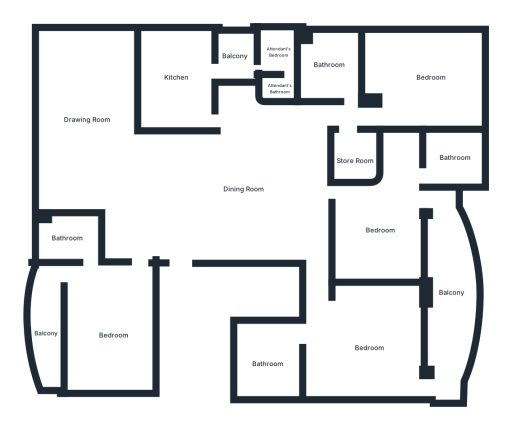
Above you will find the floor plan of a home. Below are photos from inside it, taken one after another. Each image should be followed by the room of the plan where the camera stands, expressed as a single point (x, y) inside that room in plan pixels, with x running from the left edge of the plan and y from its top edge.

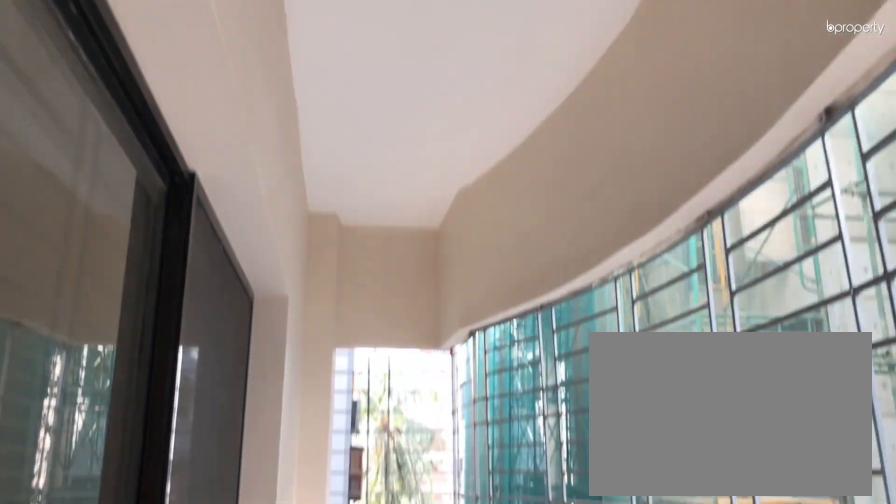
(48, 333)
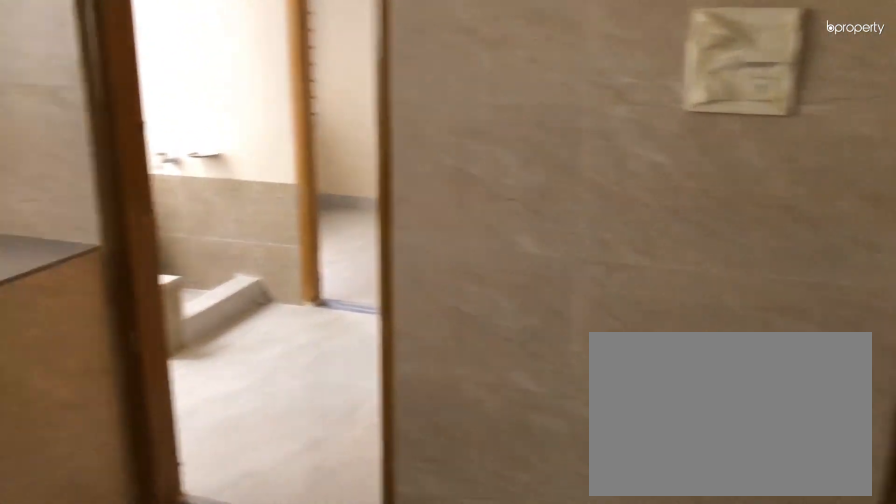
(176, 75)
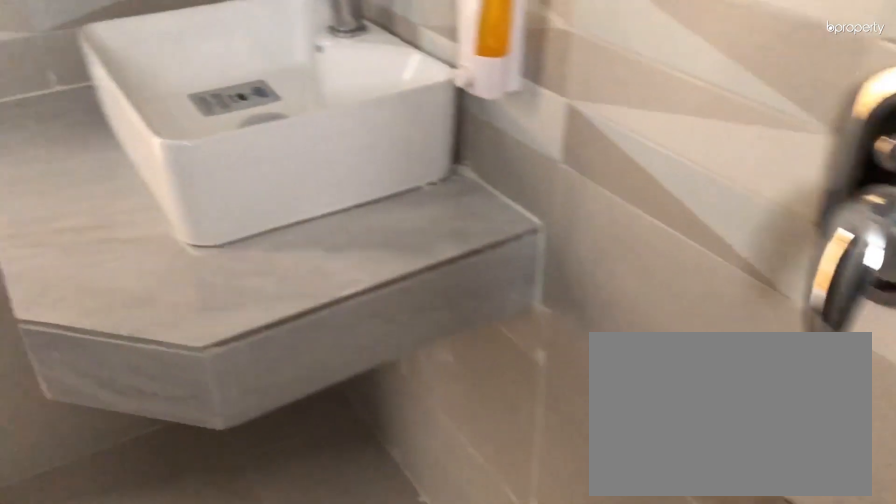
(331, 69)
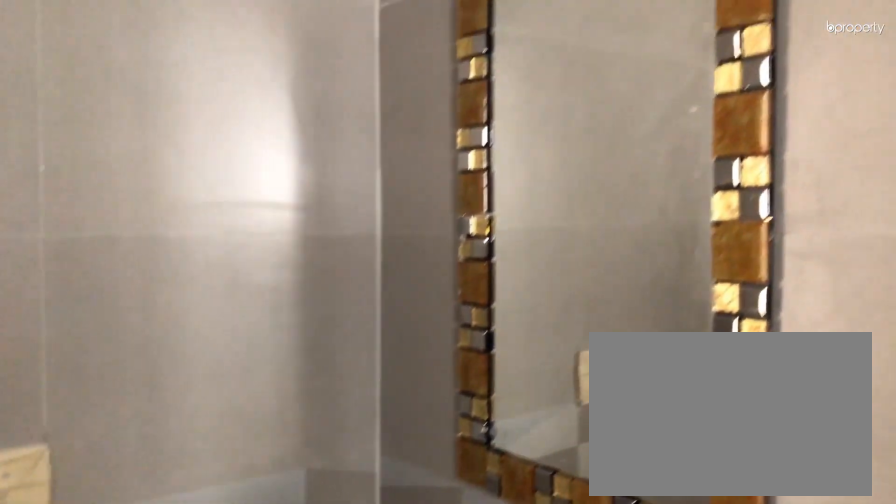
(331, 69)
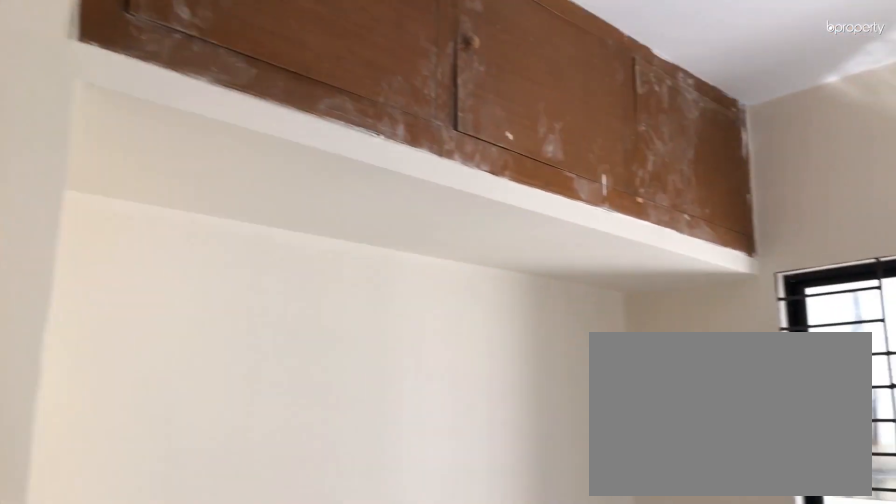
(423, 81)
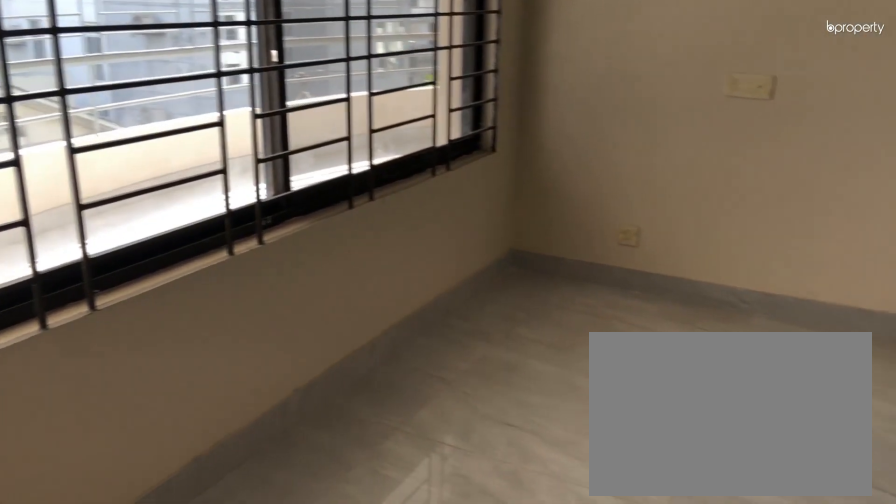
(377, 231)
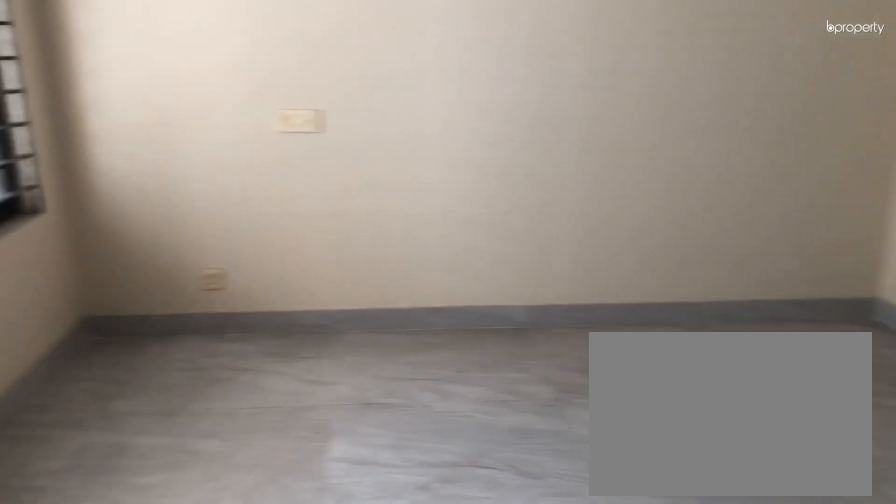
(377, 231)
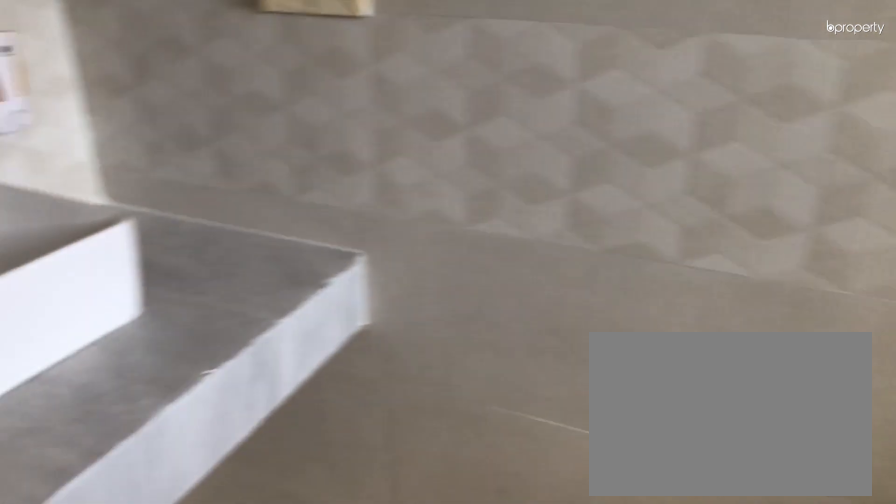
(449, 158)
